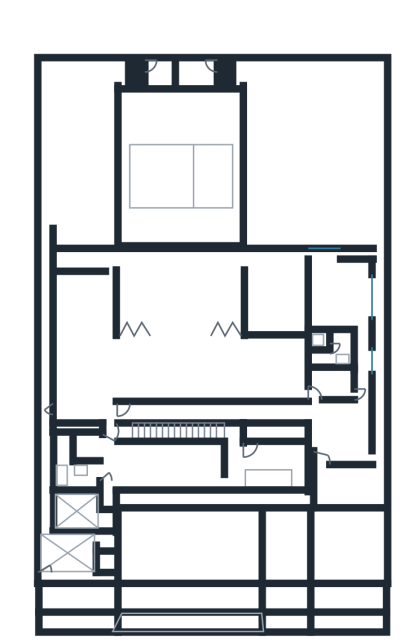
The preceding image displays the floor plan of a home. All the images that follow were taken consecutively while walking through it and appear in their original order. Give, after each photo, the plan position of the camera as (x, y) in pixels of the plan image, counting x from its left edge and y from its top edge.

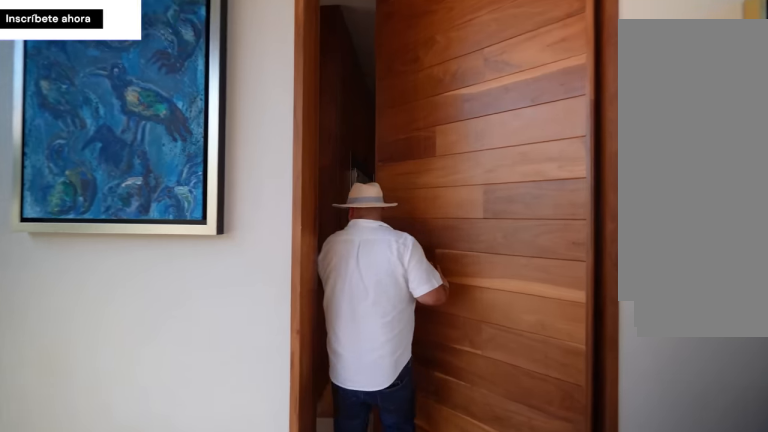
(164, 410)
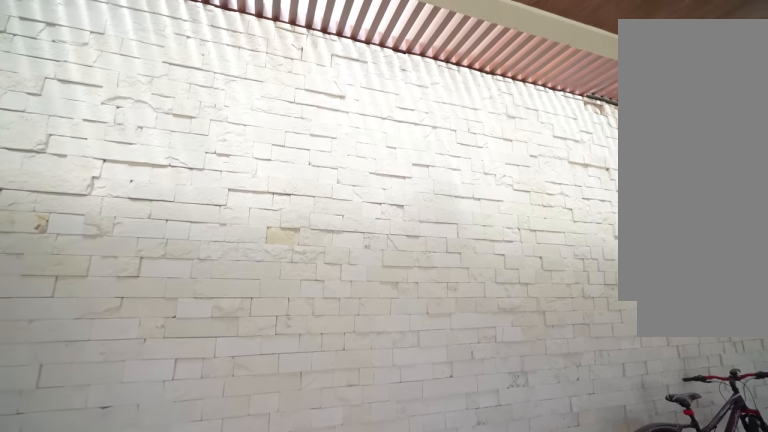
(167, 545)
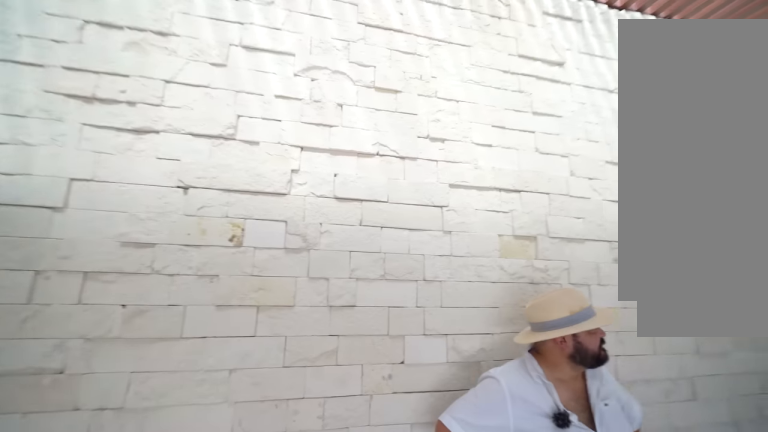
(194, 502)
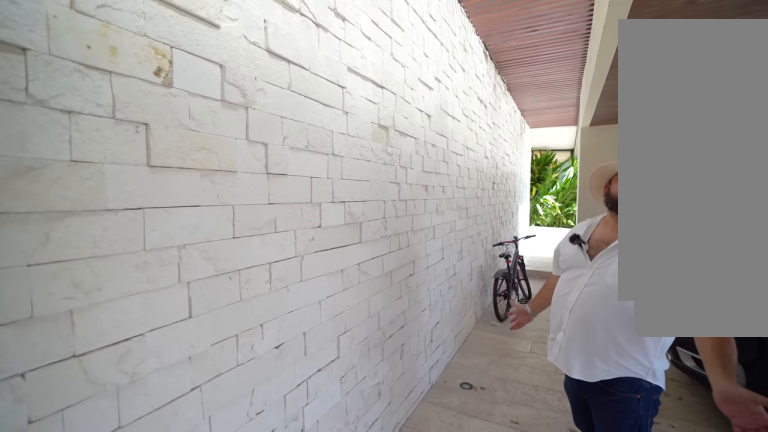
(156, 509)
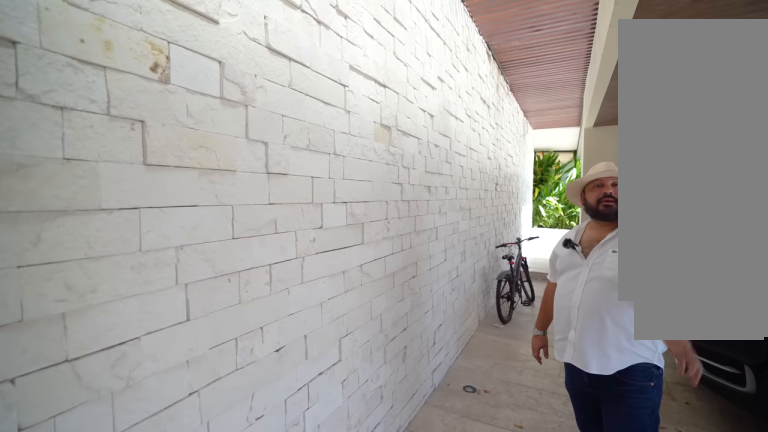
(156, 509)
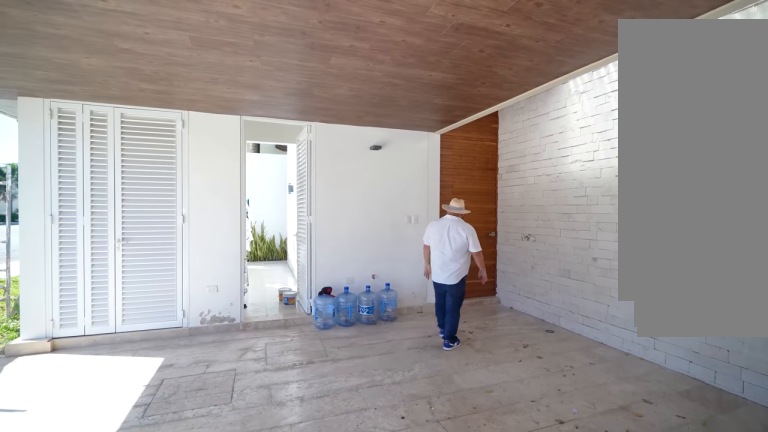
(173, 537)
